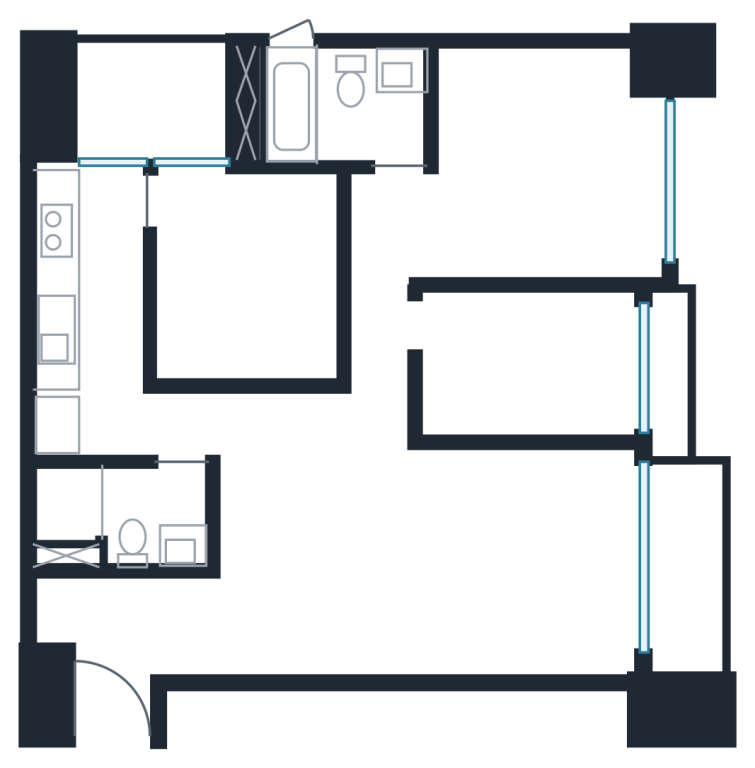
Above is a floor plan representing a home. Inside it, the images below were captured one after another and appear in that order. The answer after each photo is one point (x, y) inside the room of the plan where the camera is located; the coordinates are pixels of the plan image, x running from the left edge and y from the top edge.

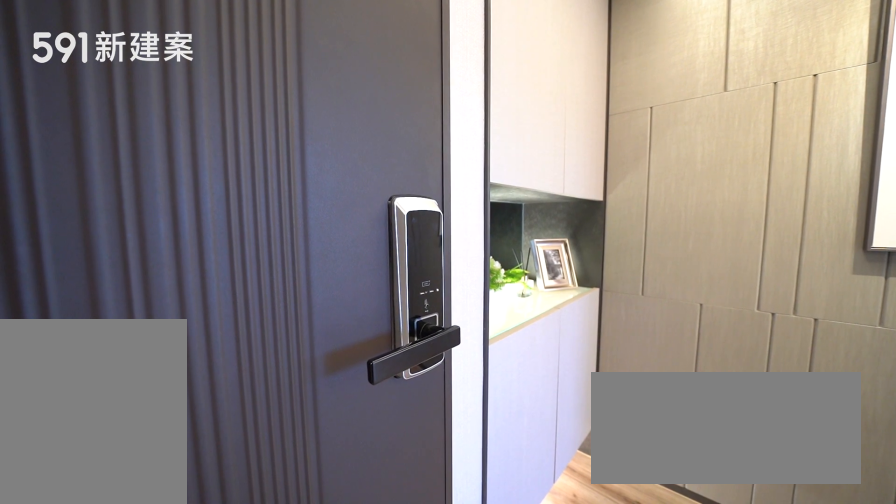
(87, 660)
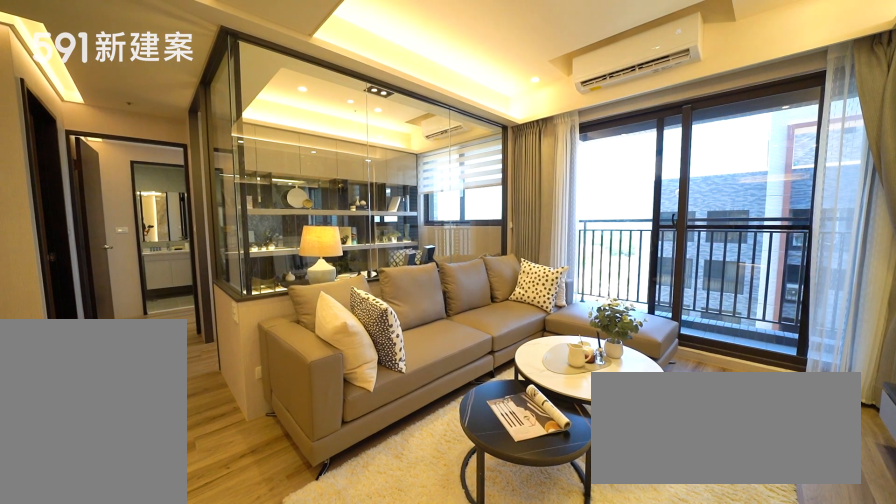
(530, 562)
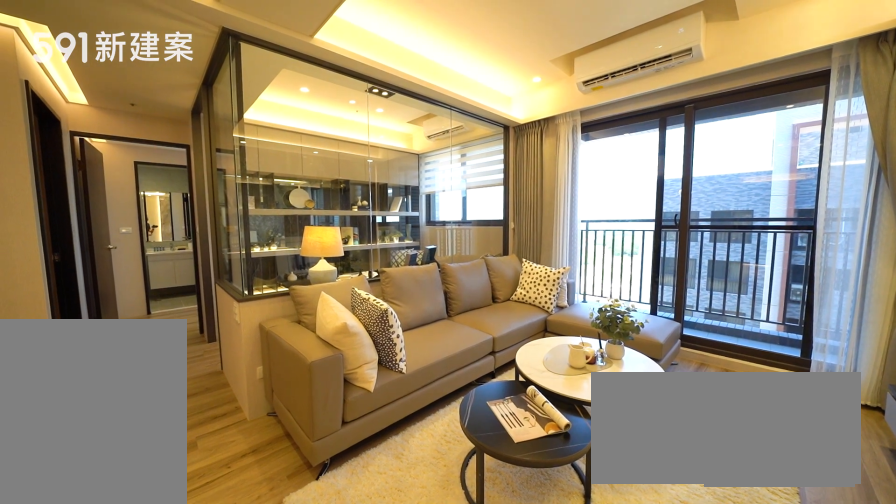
(530, 562)
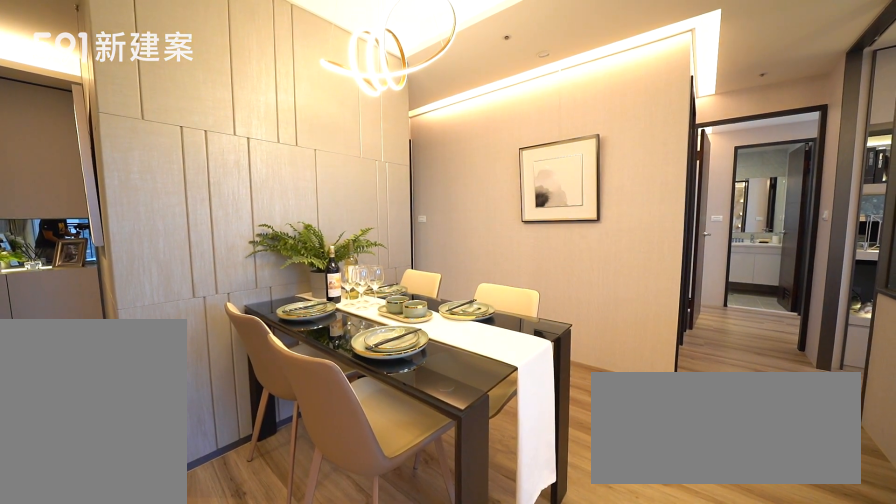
(301, 514)
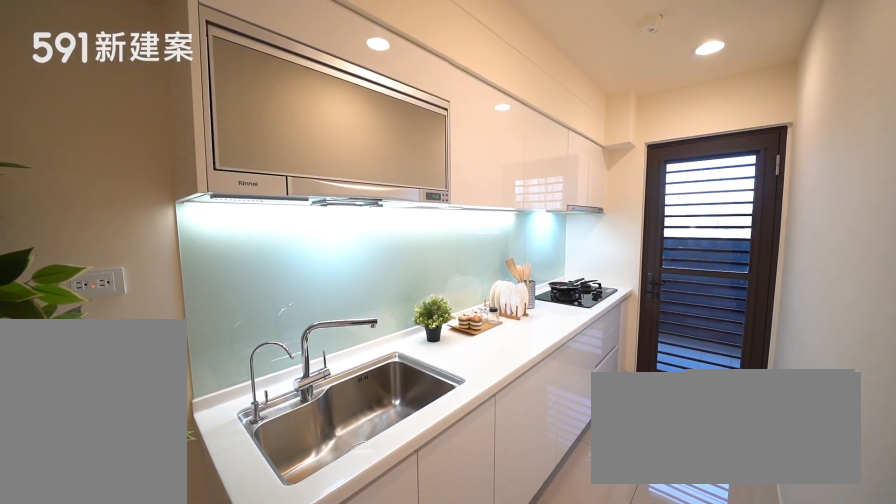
(91, 298)
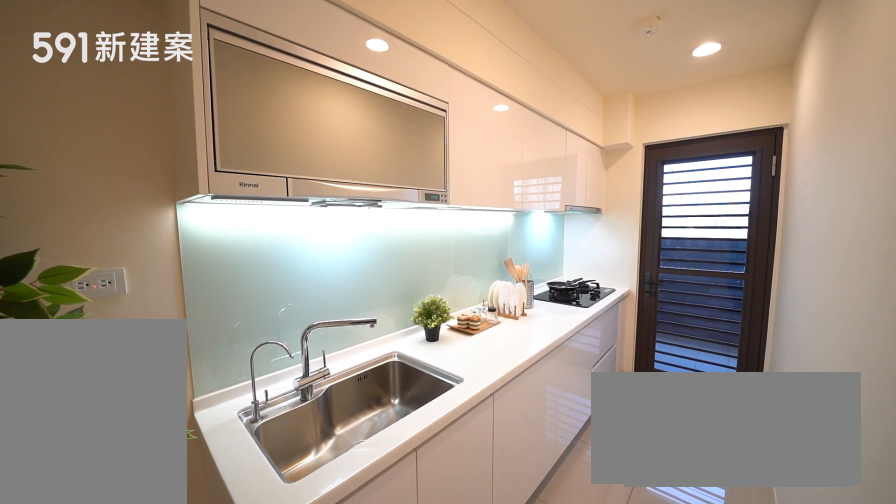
(91, 298)
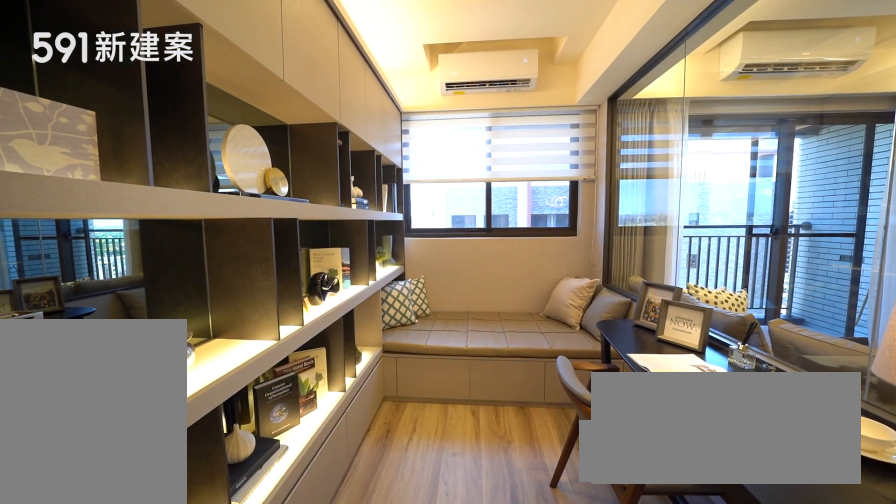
(534, 366)
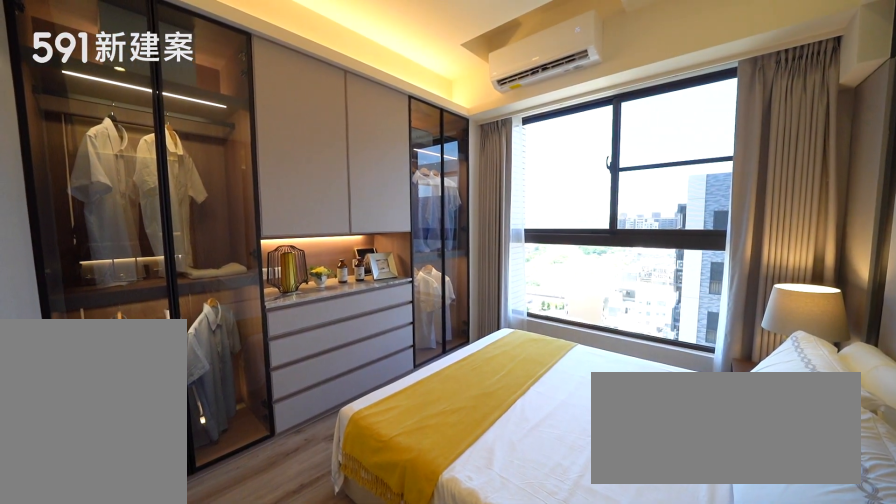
(560, 156)
